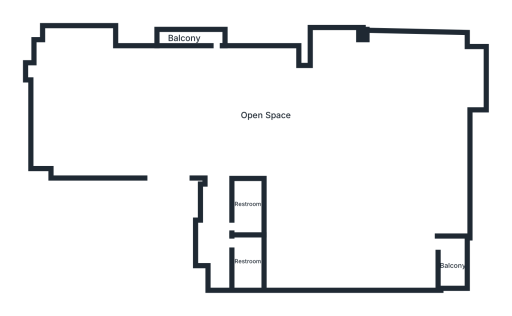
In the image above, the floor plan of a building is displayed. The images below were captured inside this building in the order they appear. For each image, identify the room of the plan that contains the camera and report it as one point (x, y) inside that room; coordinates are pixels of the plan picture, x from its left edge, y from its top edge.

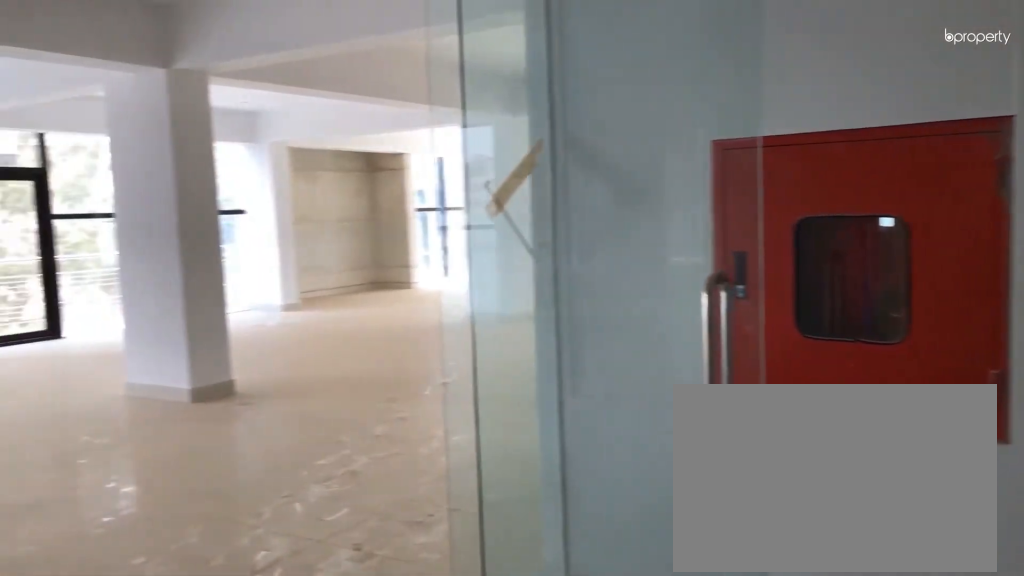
(180, 141)
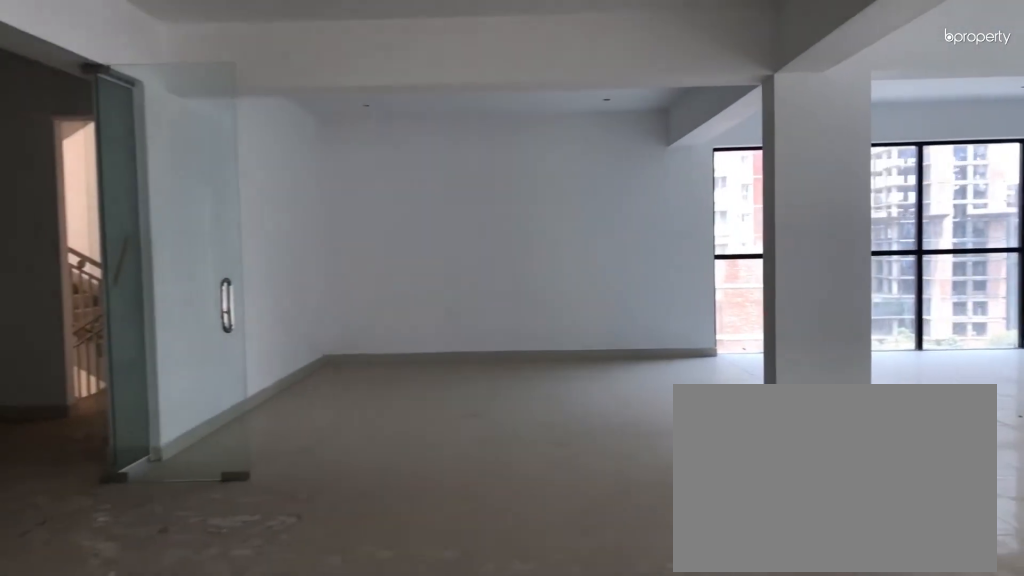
(259, 101)
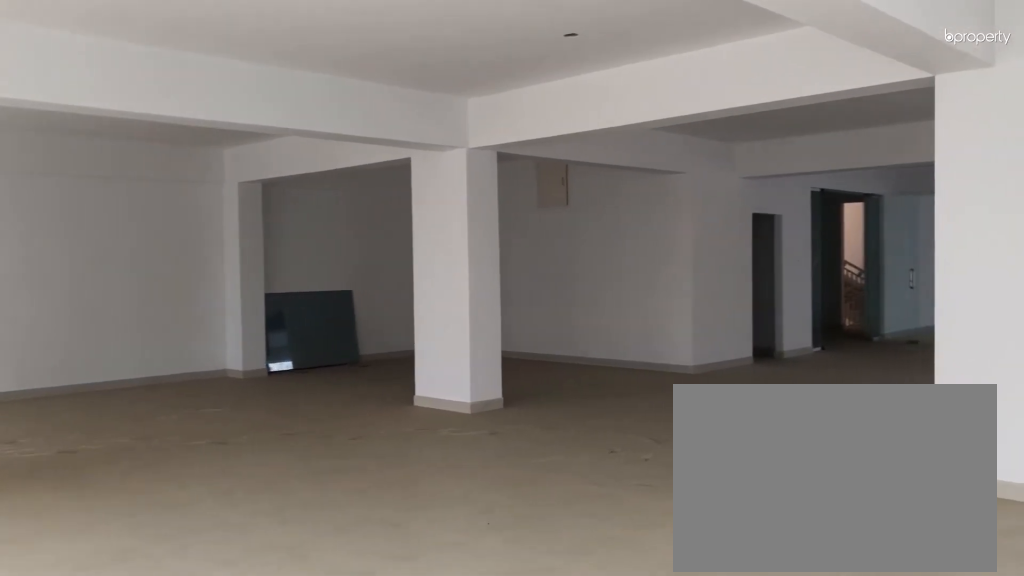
(259, 101)
